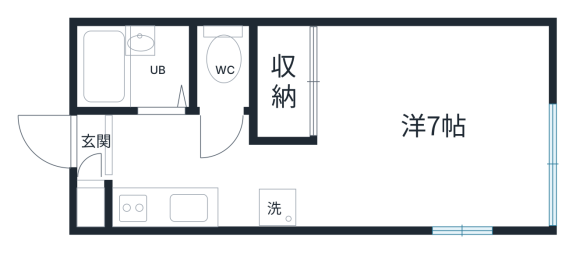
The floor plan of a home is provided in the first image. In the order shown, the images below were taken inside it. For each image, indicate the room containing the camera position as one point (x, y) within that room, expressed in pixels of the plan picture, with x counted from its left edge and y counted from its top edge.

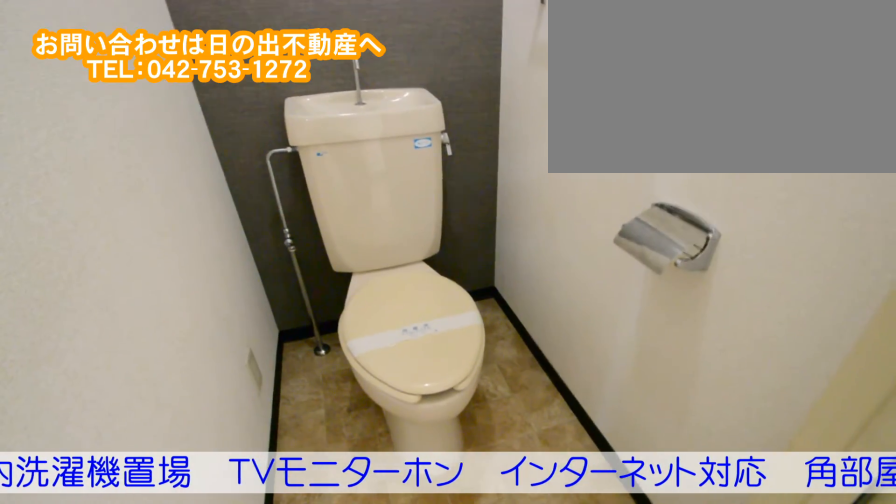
(217, 72)
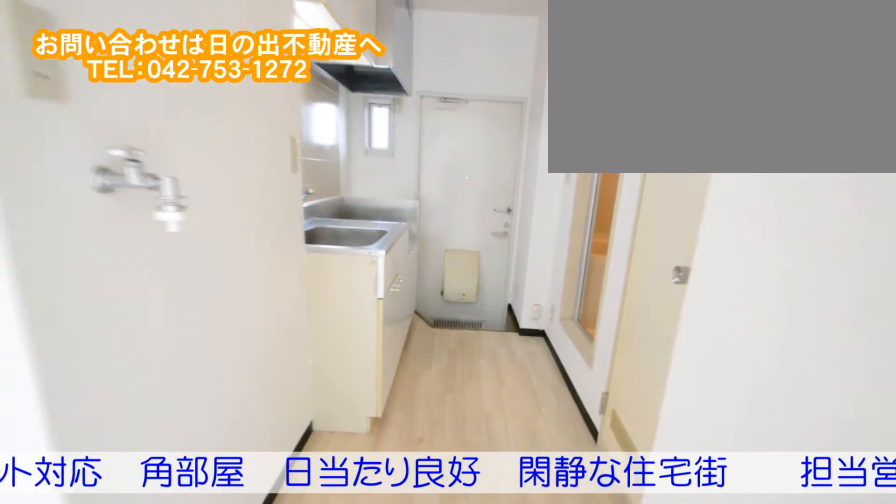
(187, 148)
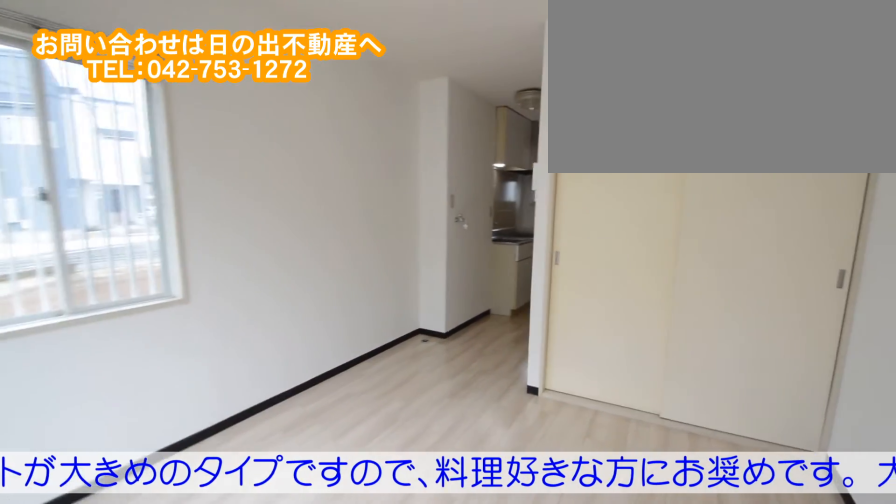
(441, 81)
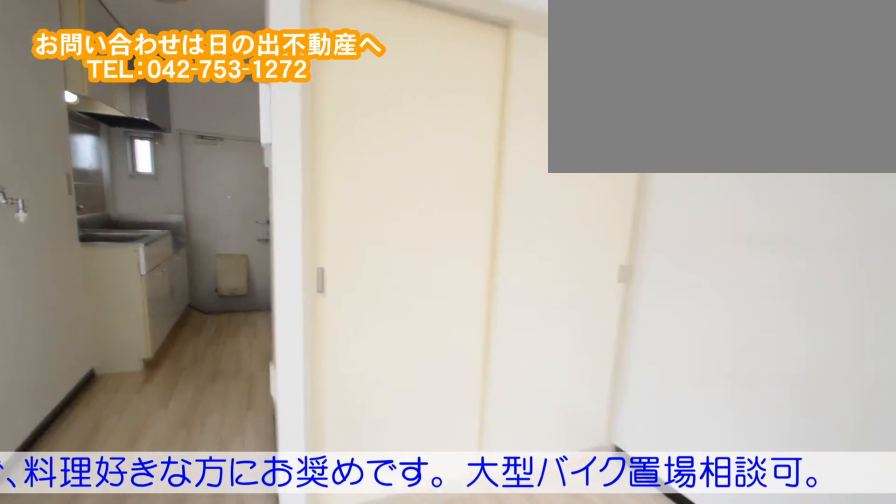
(441, 81)
